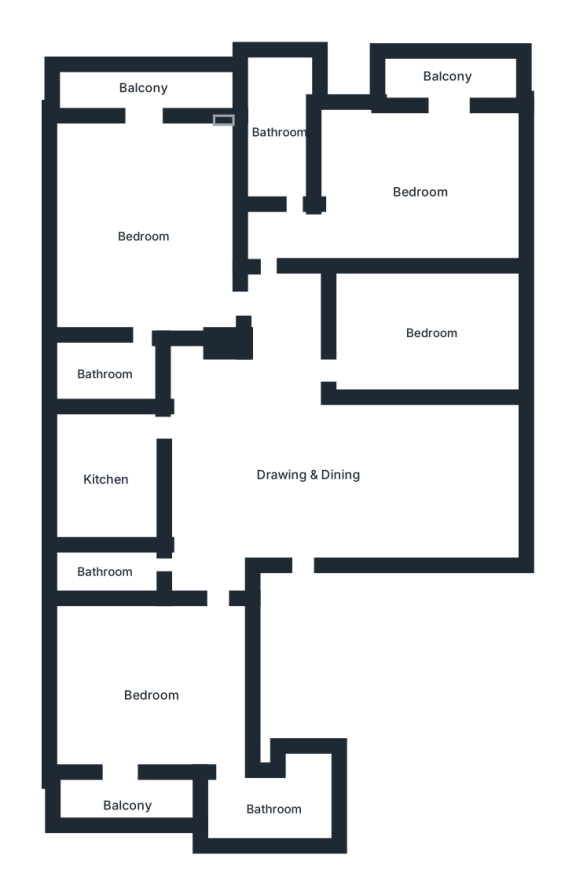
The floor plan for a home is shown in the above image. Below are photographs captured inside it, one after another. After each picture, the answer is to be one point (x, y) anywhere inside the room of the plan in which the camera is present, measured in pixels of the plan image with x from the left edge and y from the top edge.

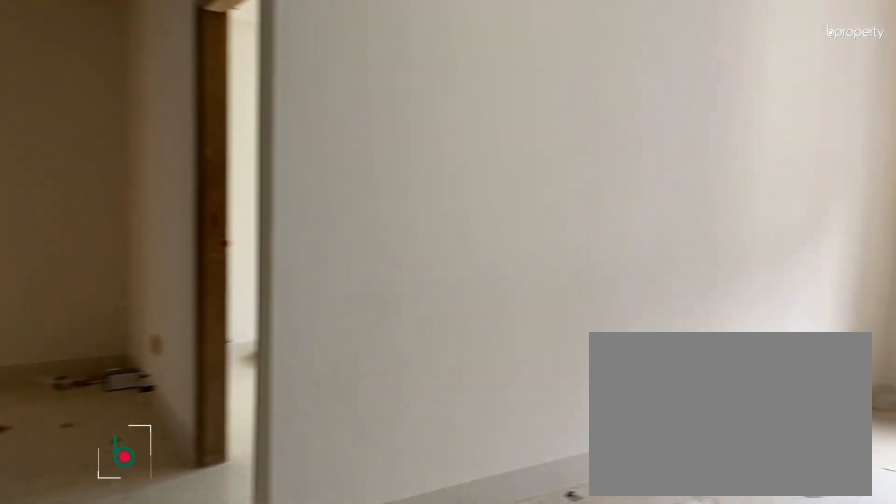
(309, 474)
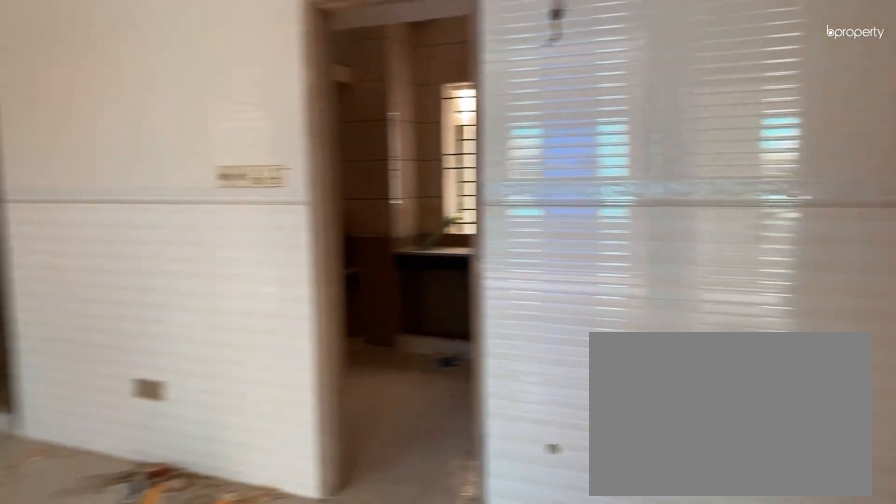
(309, 474)
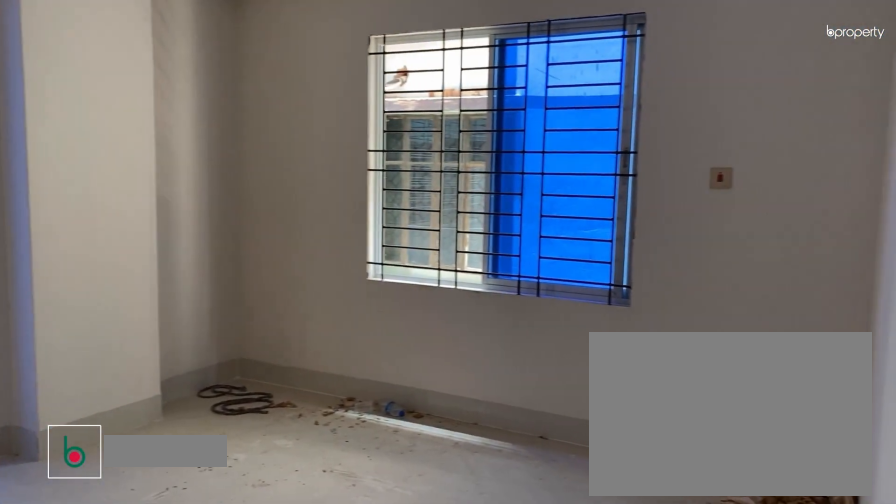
(152, 695)
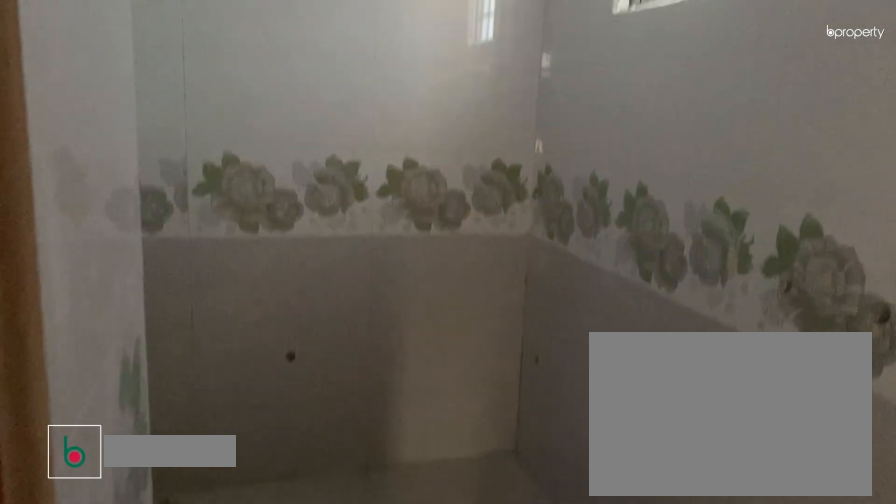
(272, 807)
